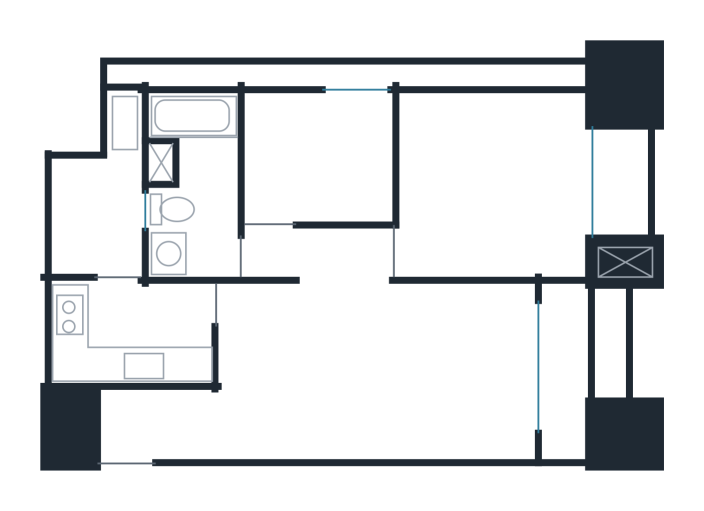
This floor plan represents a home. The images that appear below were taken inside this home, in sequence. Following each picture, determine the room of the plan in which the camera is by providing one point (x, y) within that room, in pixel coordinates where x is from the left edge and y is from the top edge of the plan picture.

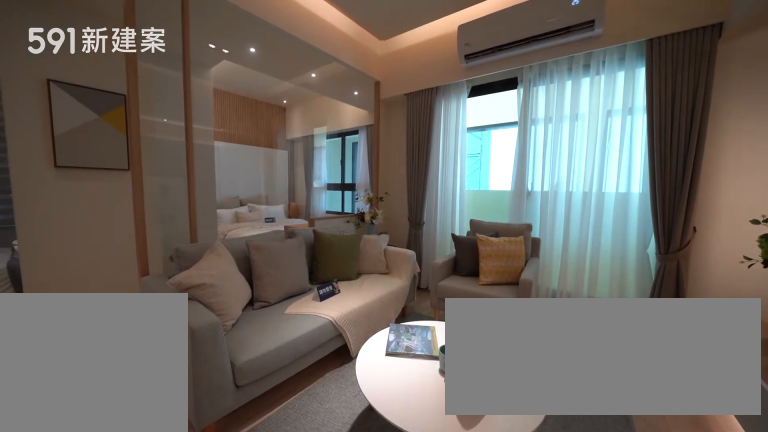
(485, 370)
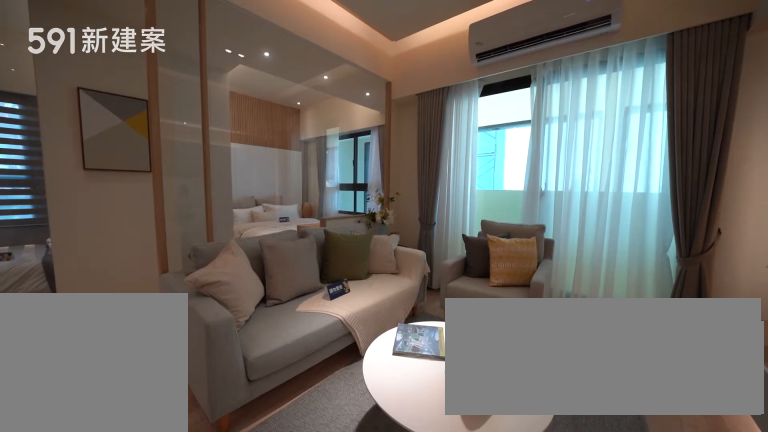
(485, 370)
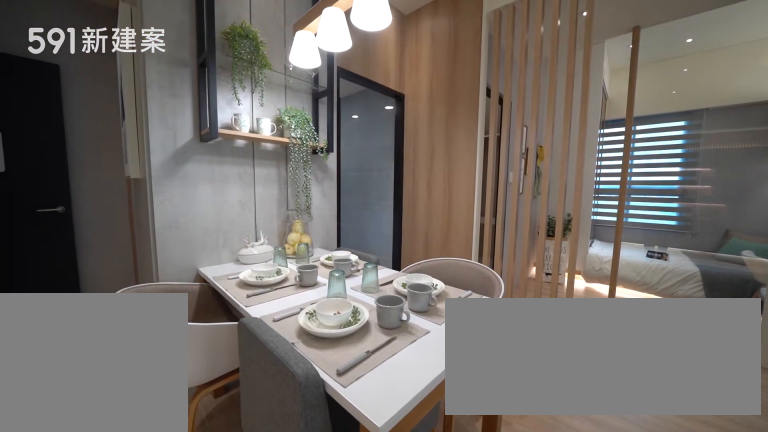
(270, 352)
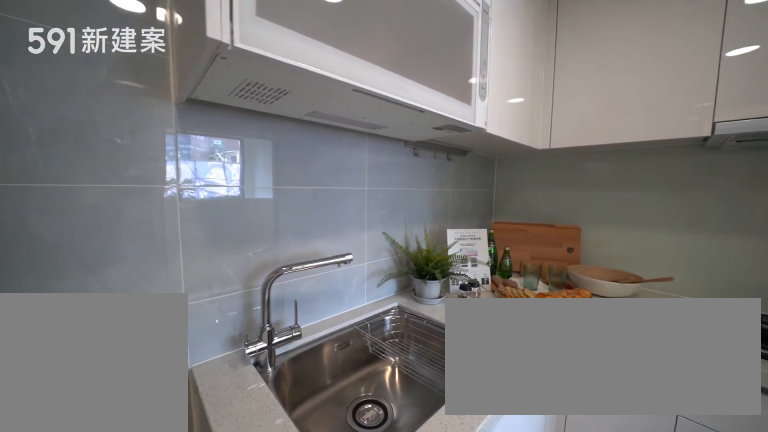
(130, 330)
